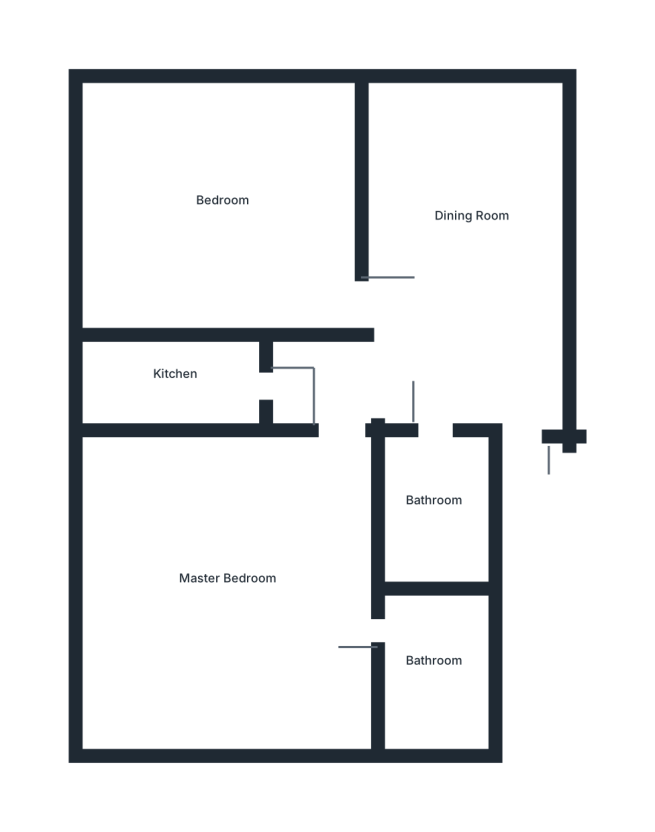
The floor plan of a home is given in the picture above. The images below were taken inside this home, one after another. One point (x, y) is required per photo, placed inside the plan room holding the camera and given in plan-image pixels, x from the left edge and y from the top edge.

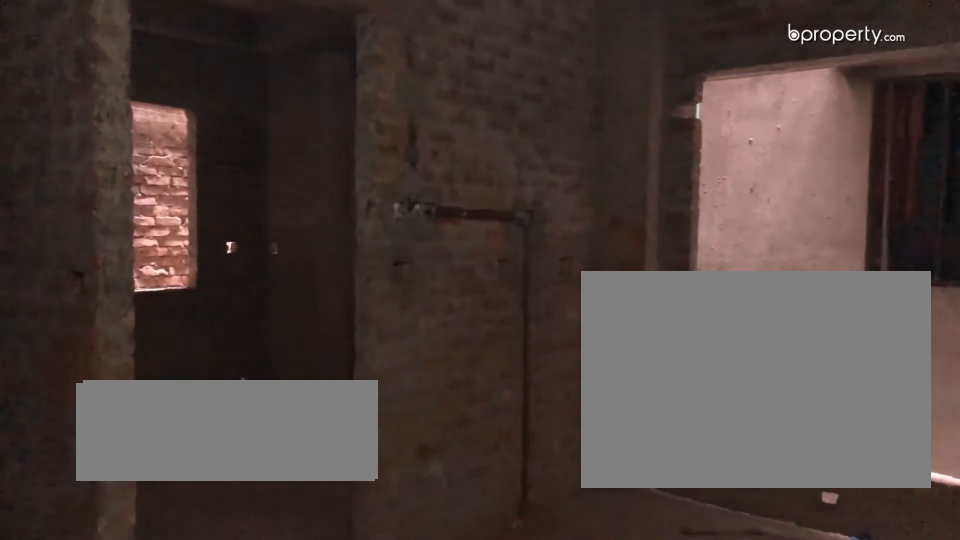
(465, 321)
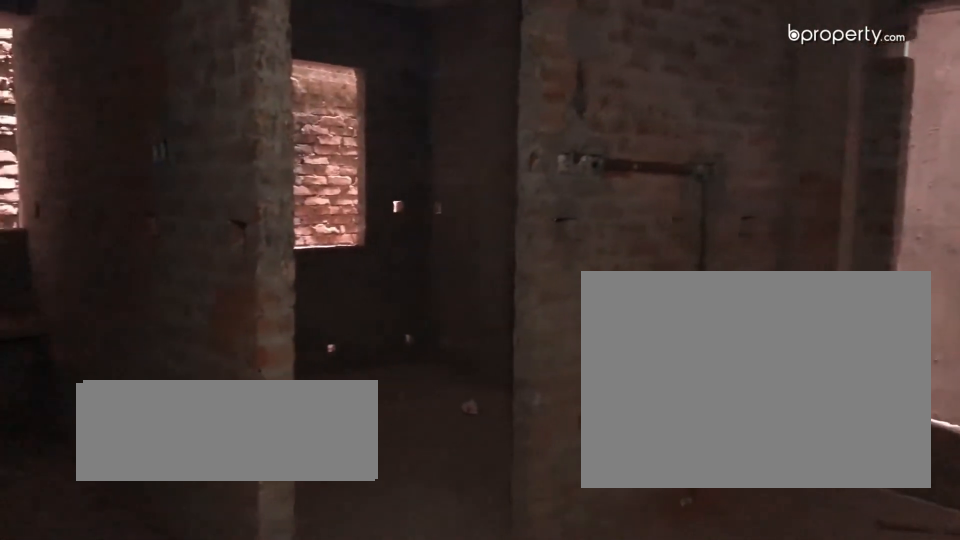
(465, 321)
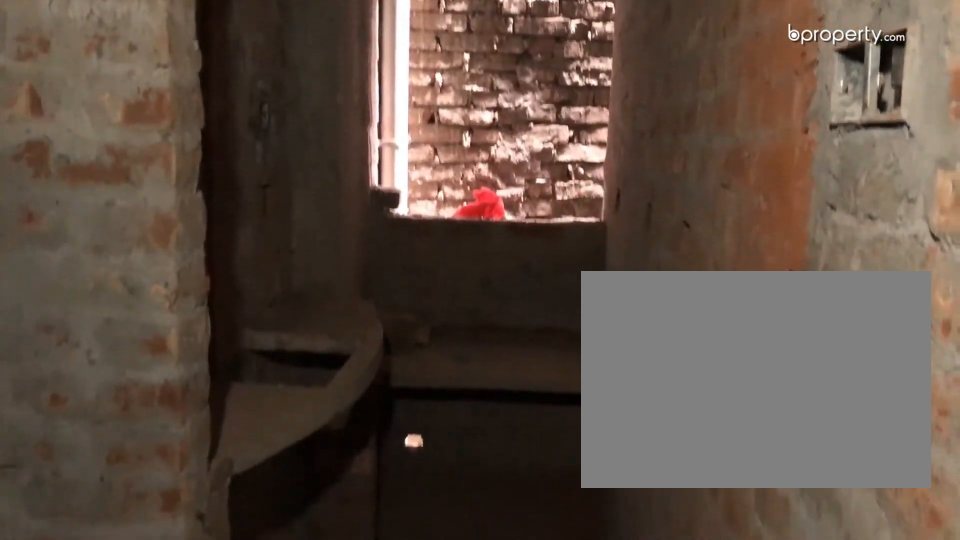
(208, 385)
